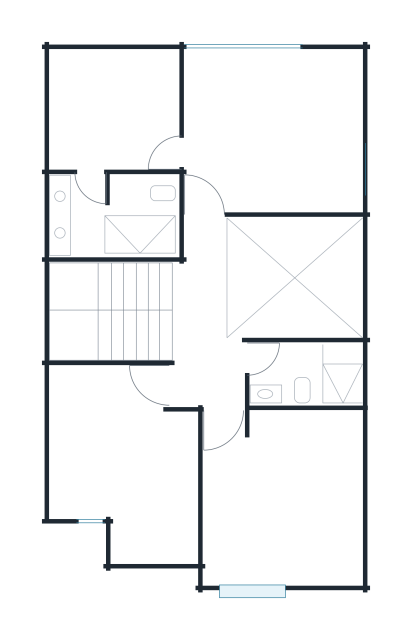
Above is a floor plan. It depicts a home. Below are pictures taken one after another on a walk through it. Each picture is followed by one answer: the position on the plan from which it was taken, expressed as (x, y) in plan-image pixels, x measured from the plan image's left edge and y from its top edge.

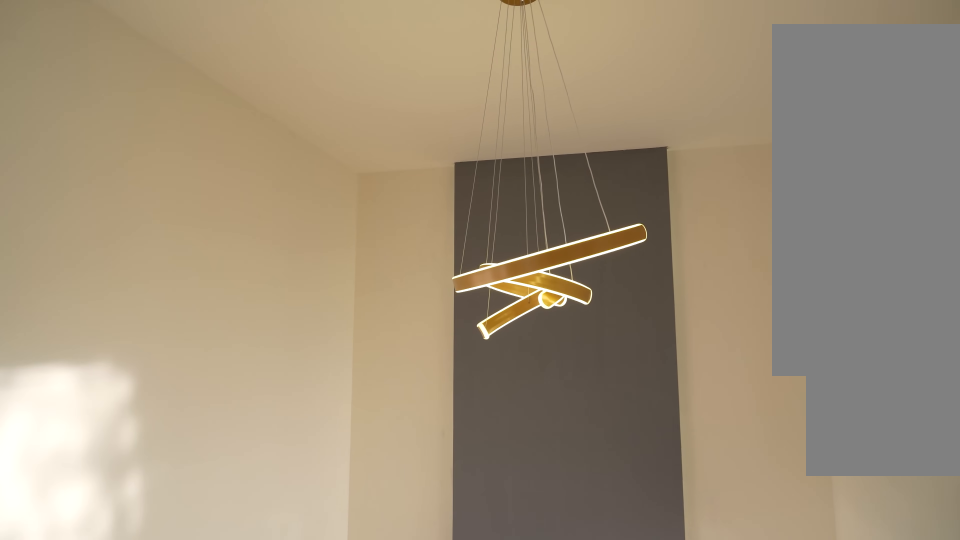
(206, 283)
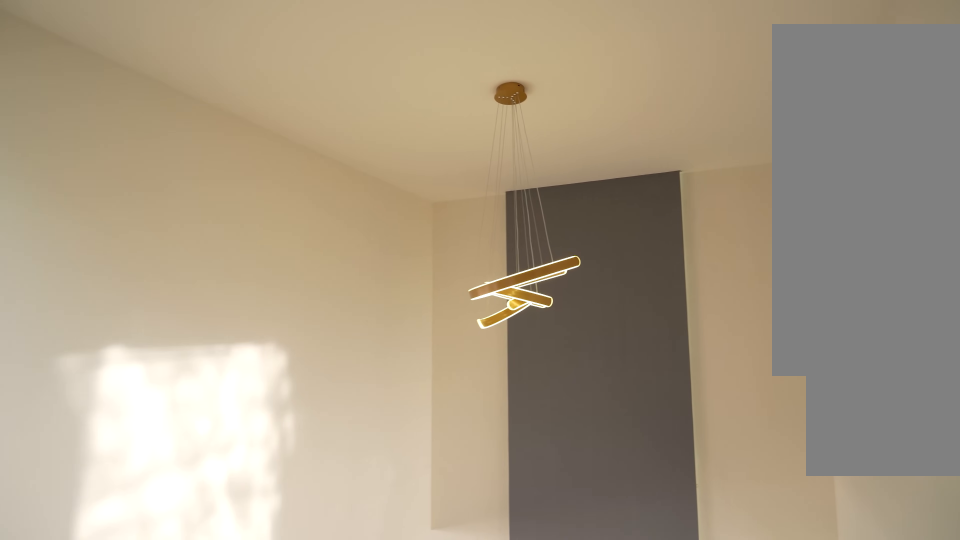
(206, 283)
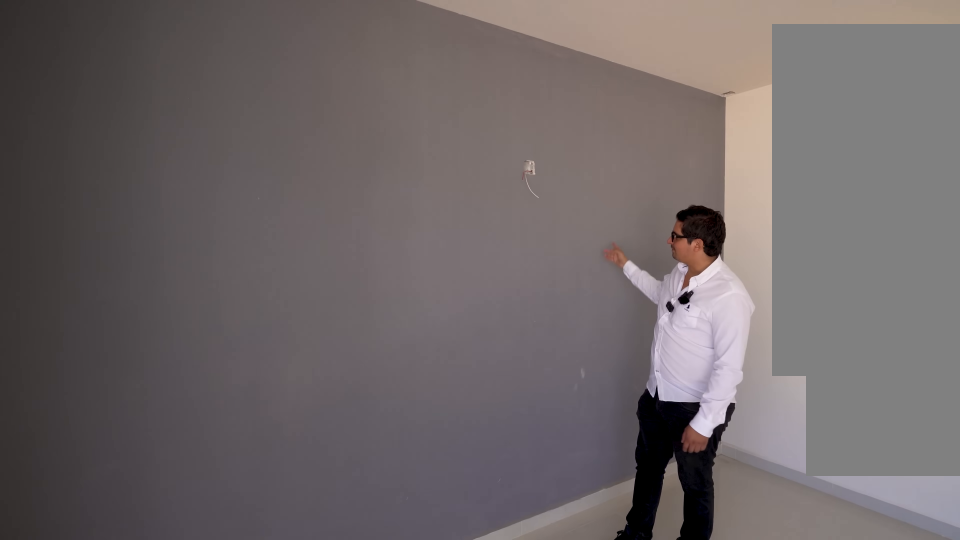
(229, 130)
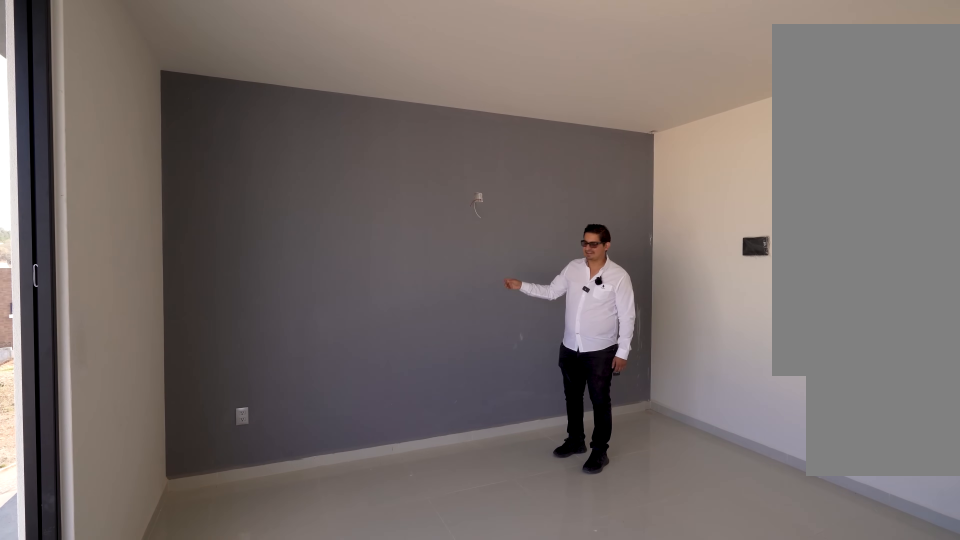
(229, 130)
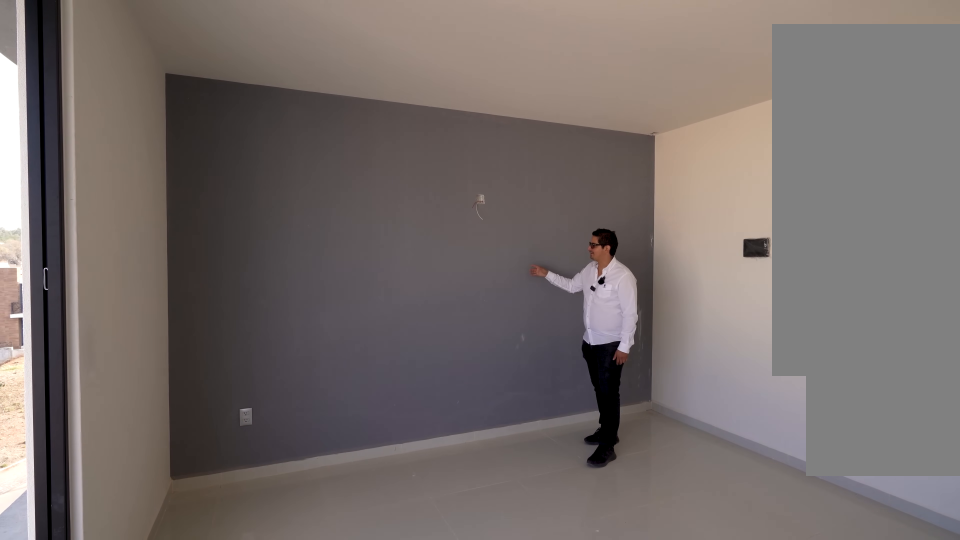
(226, 135)
